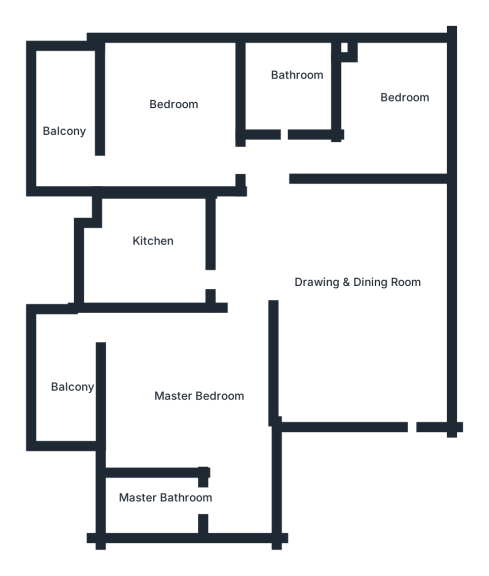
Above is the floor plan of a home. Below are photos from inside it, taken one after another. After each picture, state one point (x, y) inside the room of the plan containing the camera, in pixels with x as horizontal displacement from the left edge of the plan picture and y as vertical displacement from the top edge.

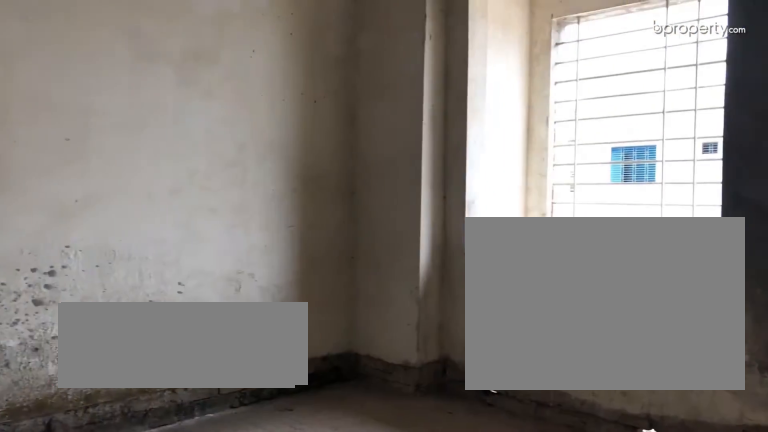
(207, 389)
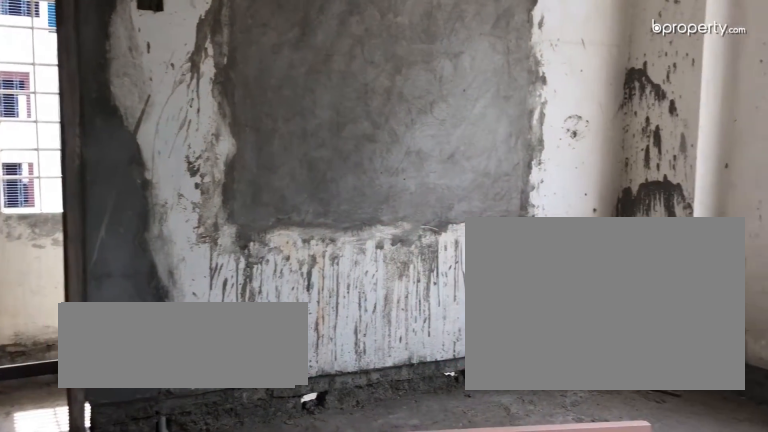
(175, 130)
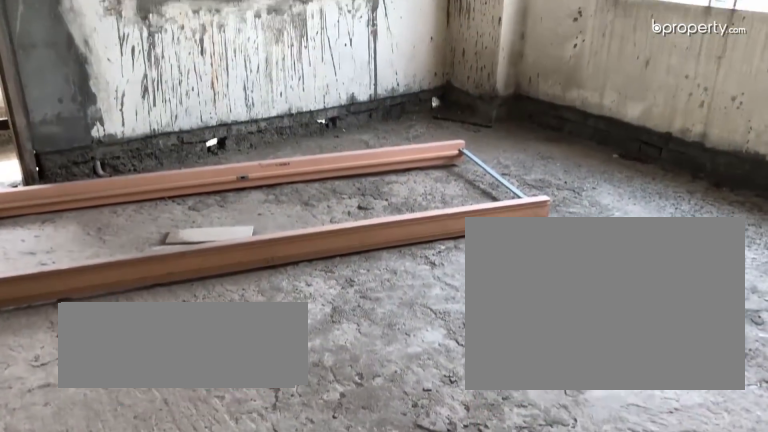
(180, 145)
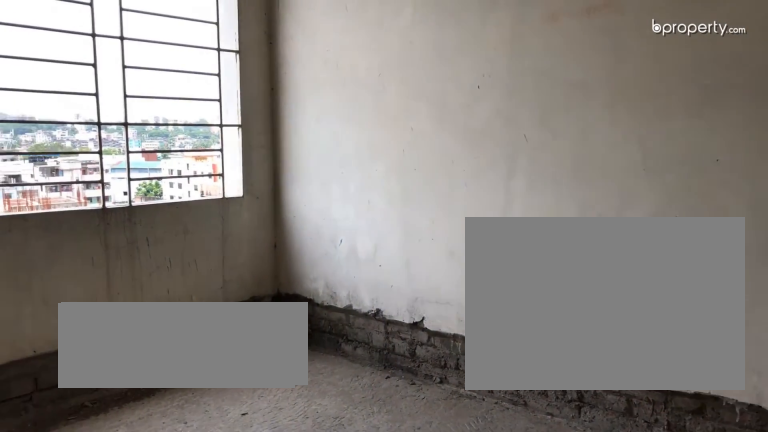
(397, 115)
